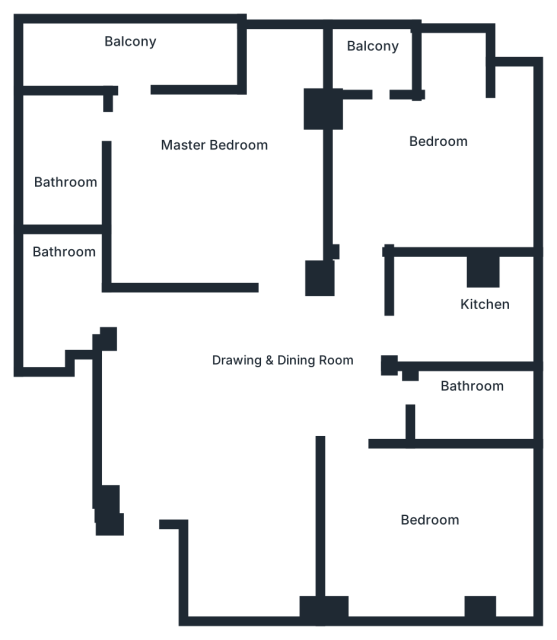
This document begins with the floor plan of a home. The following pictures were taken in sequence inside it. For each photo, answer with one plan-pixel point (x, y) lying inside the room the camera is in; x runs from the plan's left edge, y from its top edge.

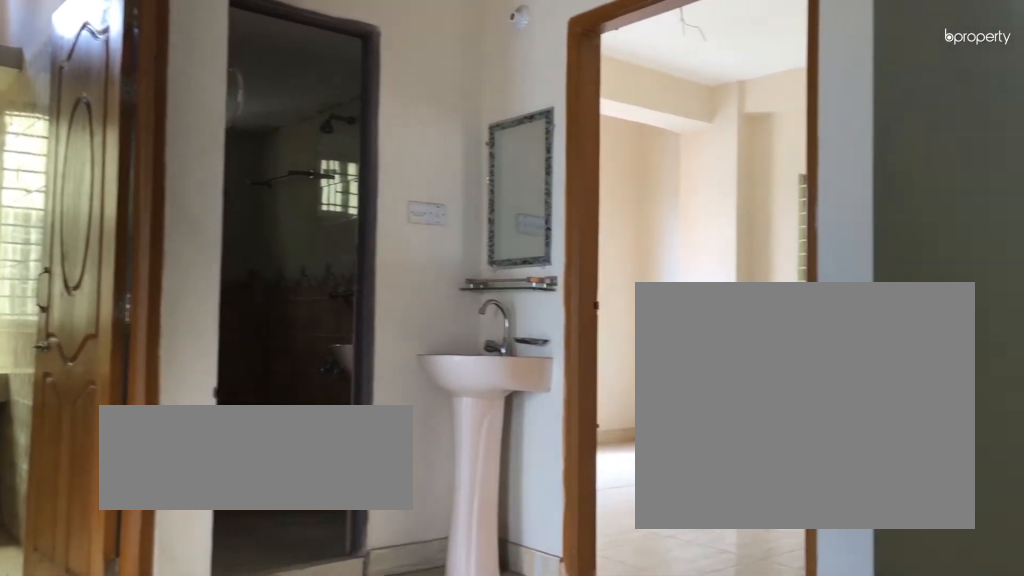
(287, 368)
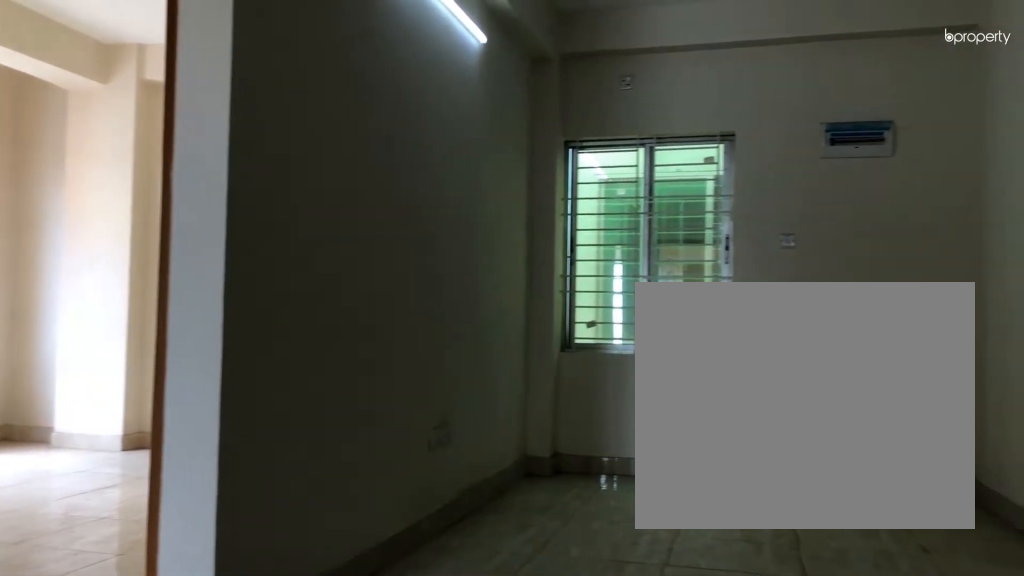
(287, 368)
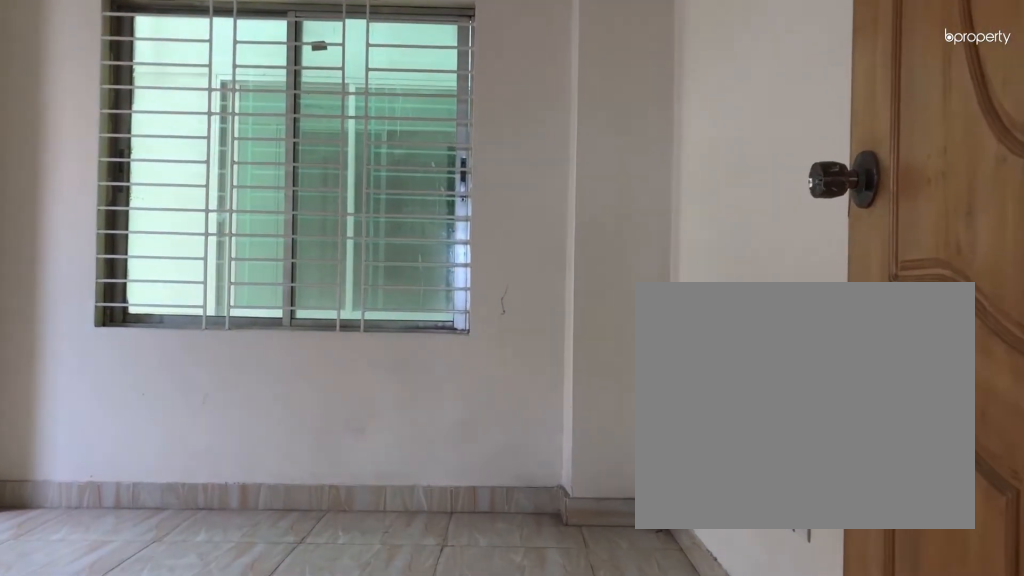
(435, 514)
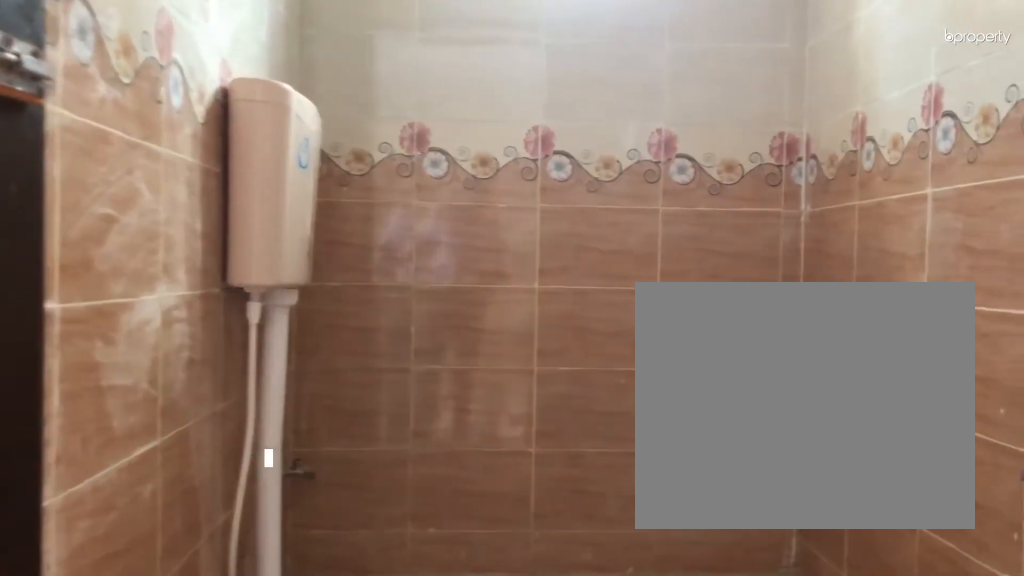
(479, 397)
